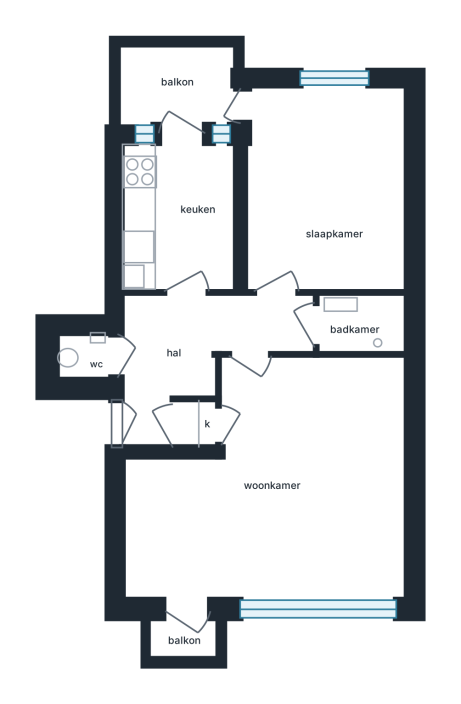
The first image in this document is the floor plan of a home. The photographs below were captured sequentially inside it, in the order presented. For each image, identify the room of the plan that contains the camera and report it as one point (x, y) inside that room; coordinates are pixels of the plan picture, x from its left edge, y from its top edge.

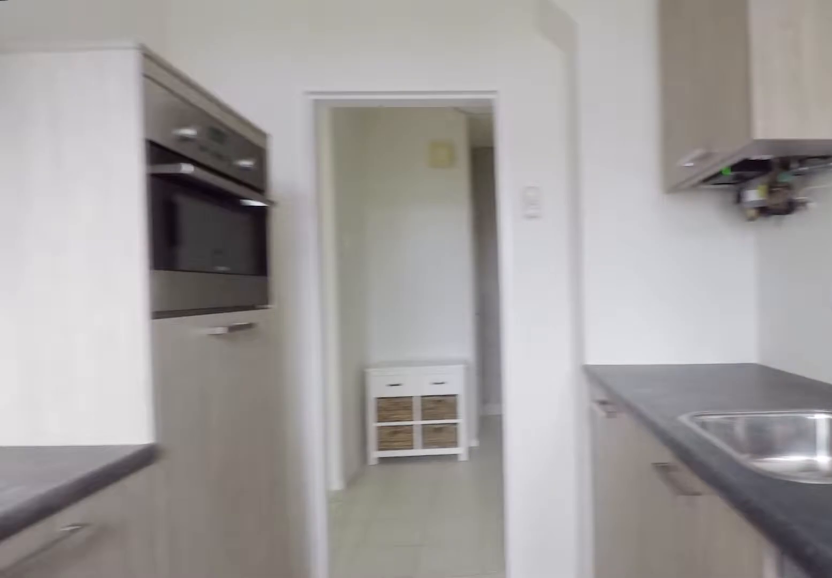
(179, 216)
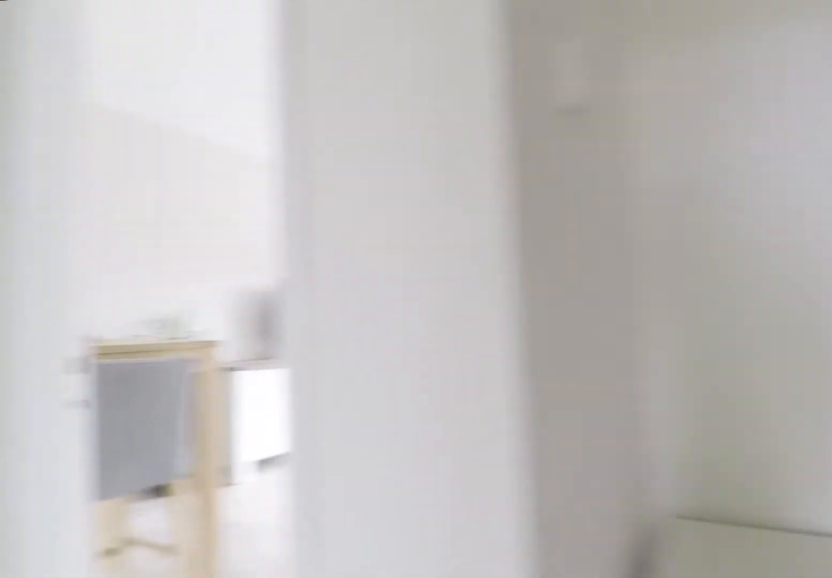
(194, 351)
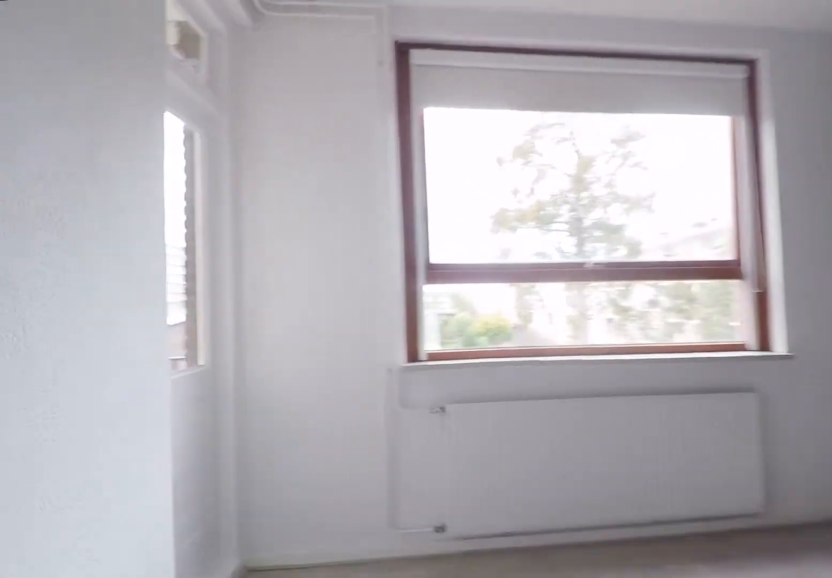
(316, 181)
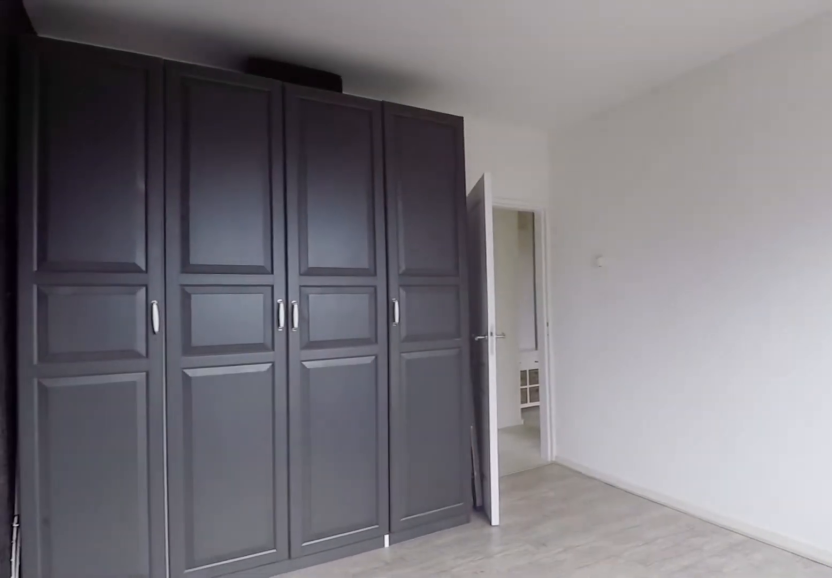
(316, 181)
